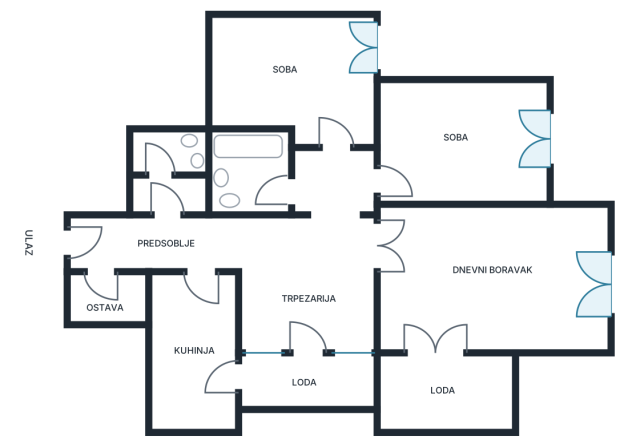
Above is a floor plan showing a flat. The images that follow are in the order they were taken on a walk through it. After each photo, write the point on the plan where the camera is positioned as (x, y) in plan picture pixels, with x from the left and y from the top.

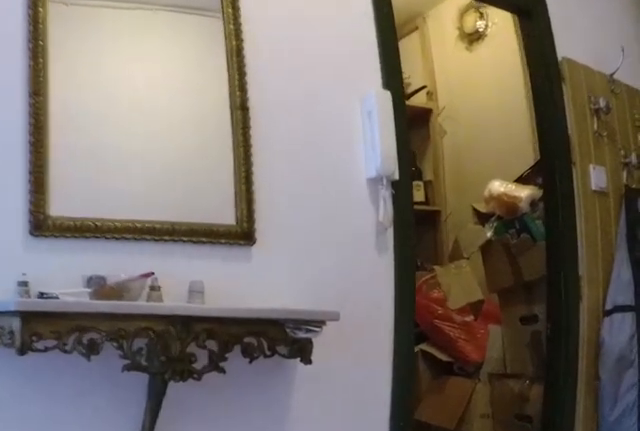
(168, 219)
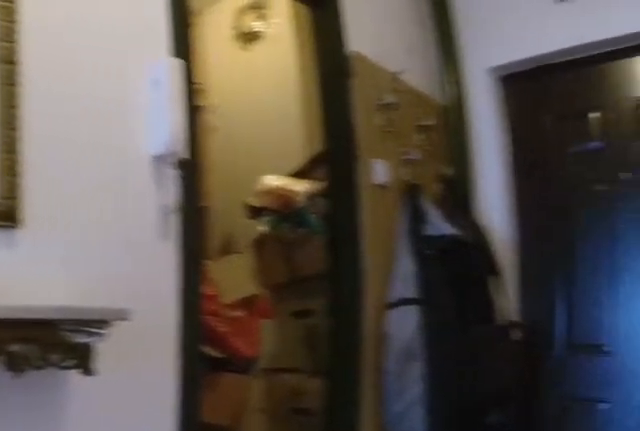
(170, 230)
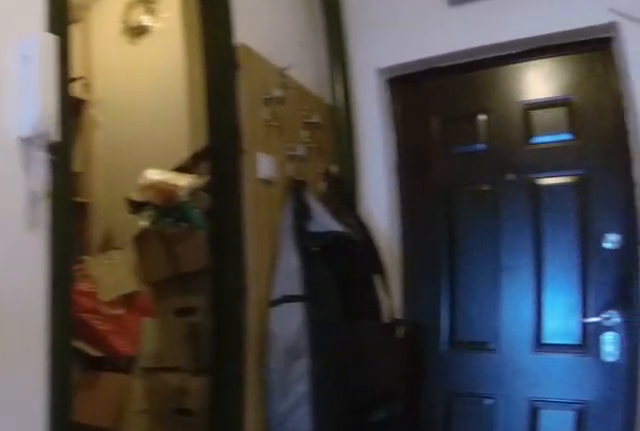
(174, 232)
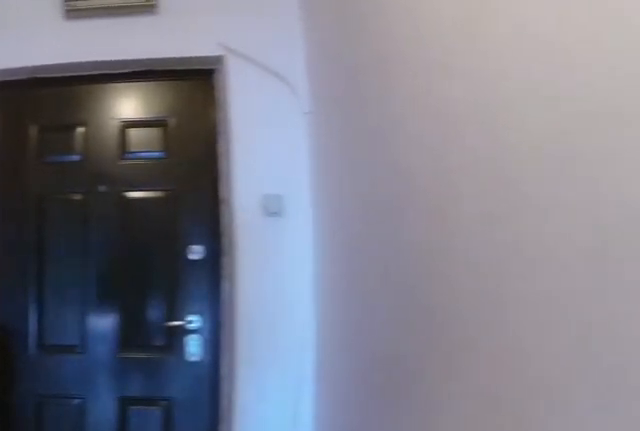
(182, 244)
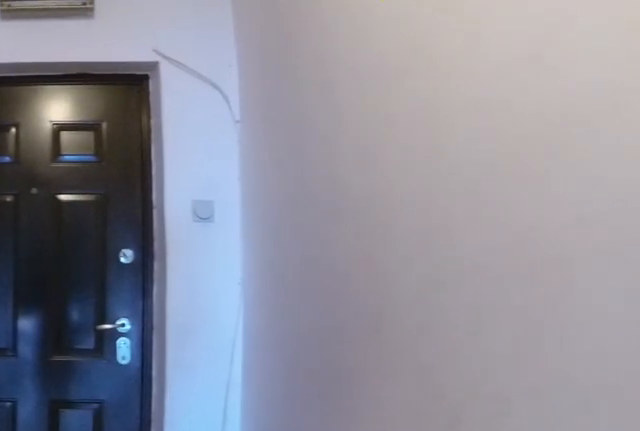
(183, 244)
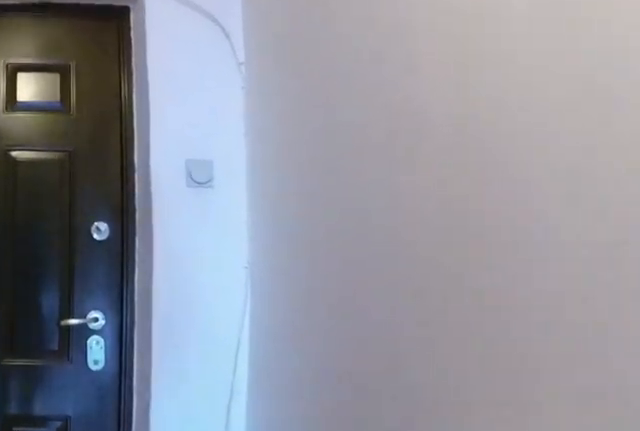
(128, 244)
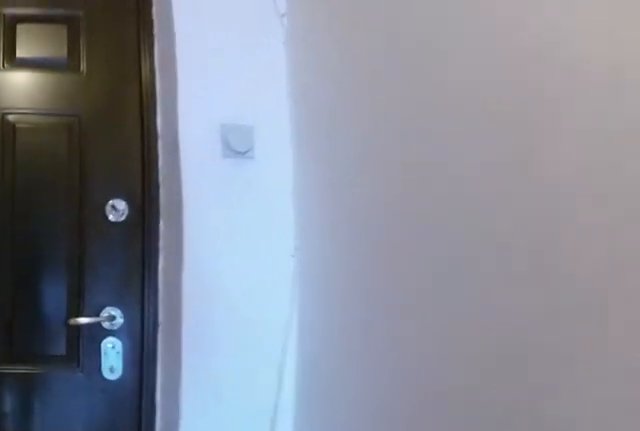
(125, 244)
